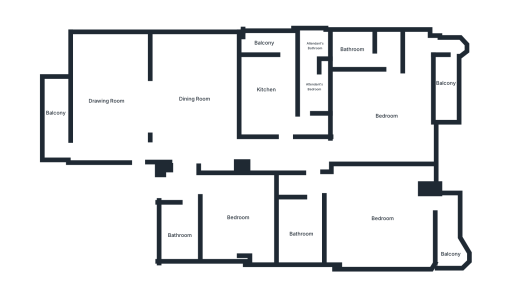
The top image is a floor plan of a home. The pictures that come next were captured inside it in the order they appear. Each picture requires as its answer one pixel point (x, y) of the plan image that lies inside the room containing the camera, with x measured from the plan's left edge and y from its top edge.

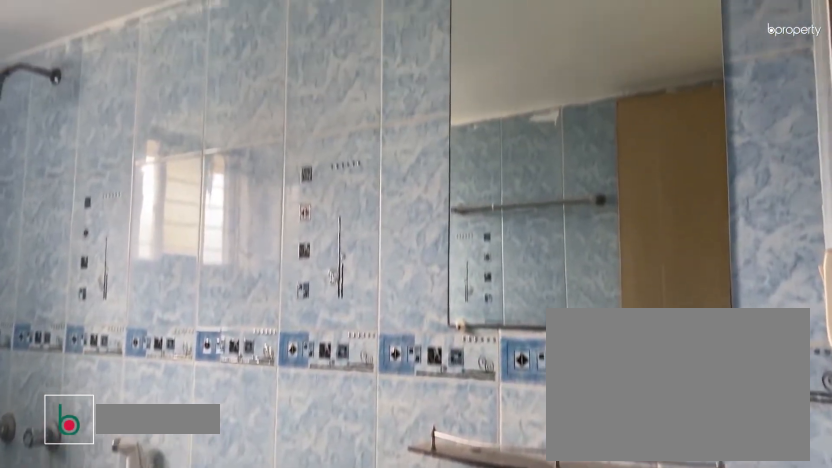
(182, 231)
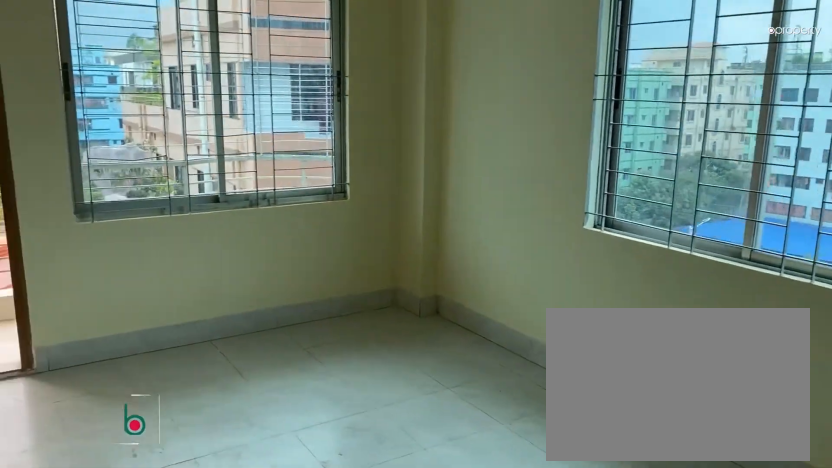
(378, 219)
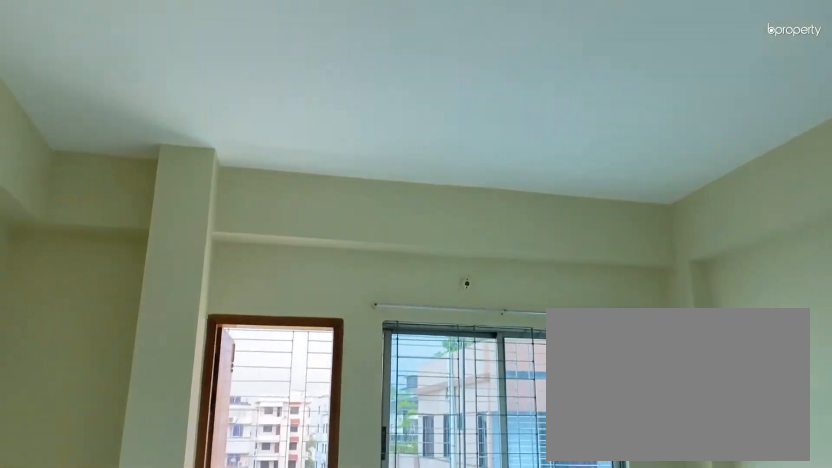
(378, 219)
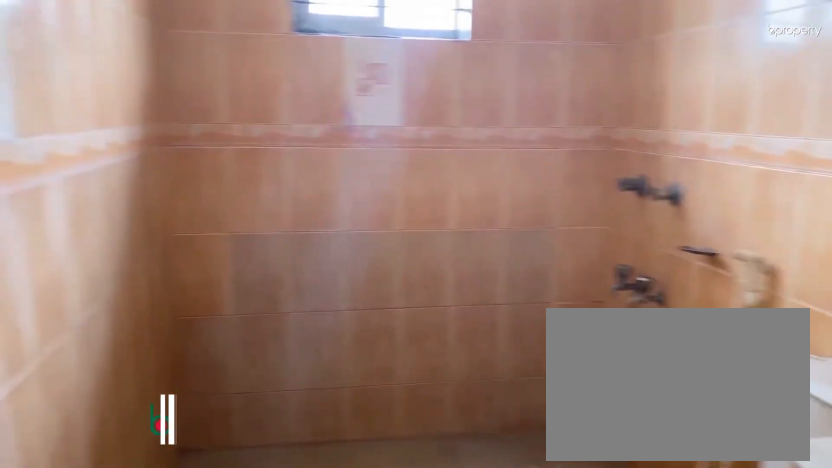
(311, 201)
